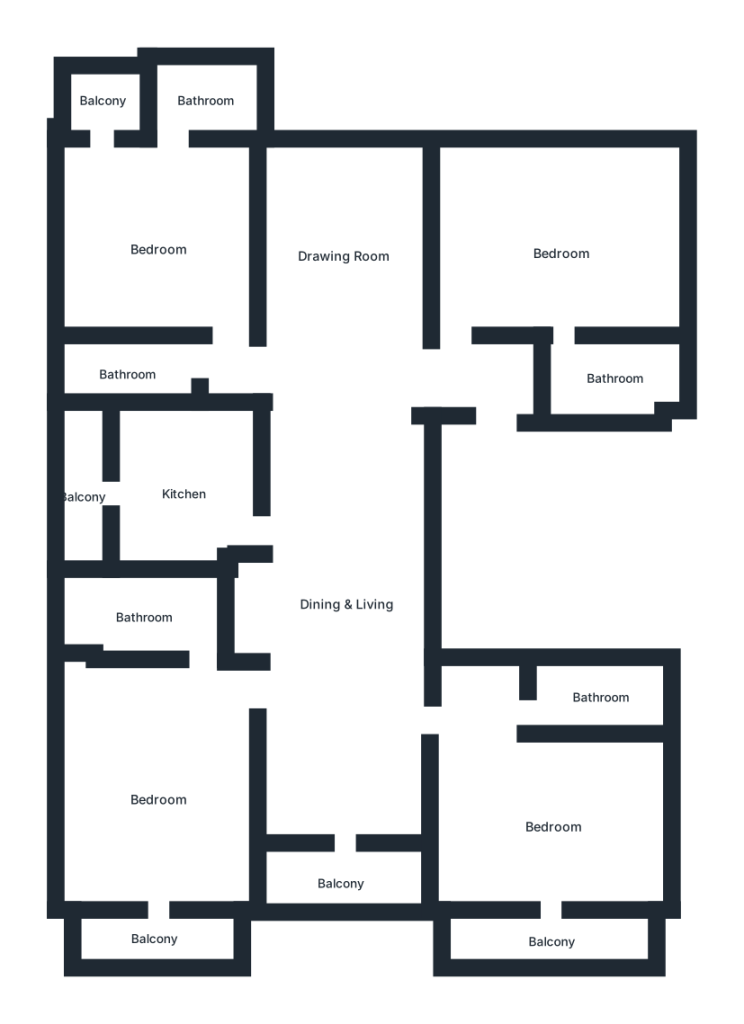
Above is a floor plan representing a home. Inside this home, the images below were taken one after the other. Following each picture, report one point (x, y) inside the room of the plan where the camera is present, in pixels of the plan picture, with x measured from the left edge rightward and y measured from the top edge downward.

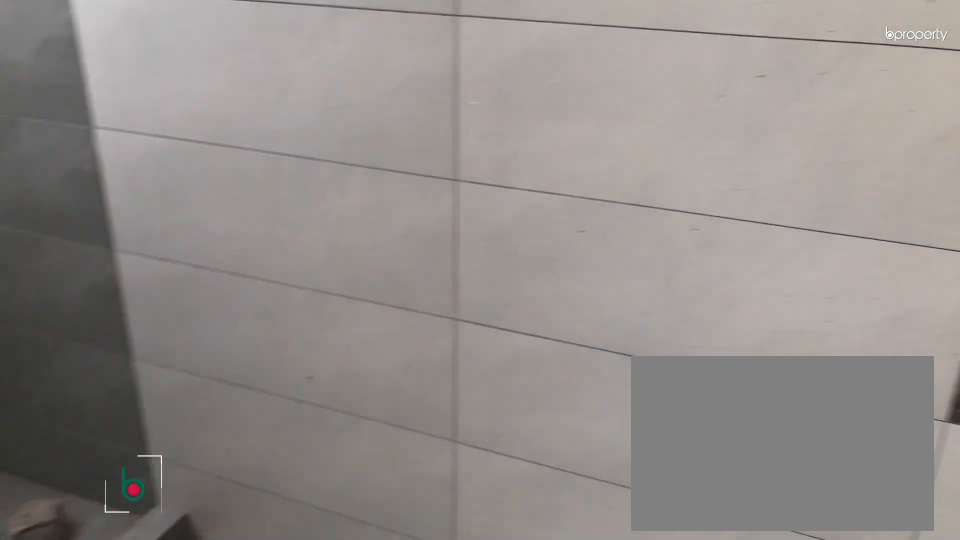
(146, 618)
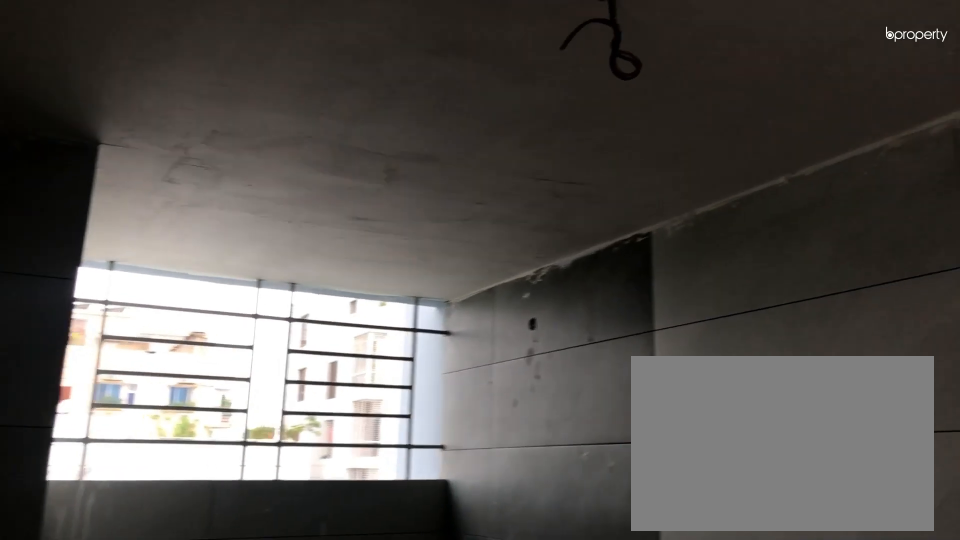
(146, 618)
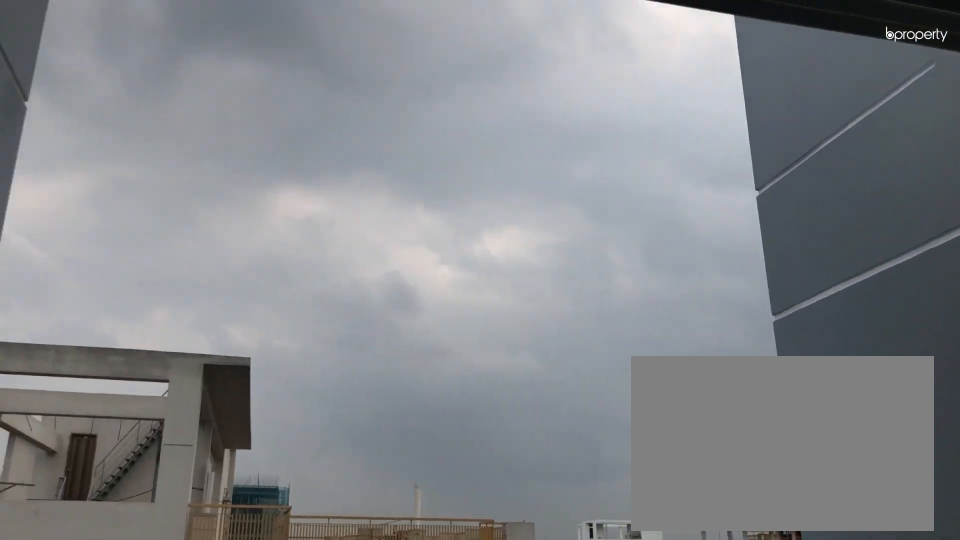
(343, 883)
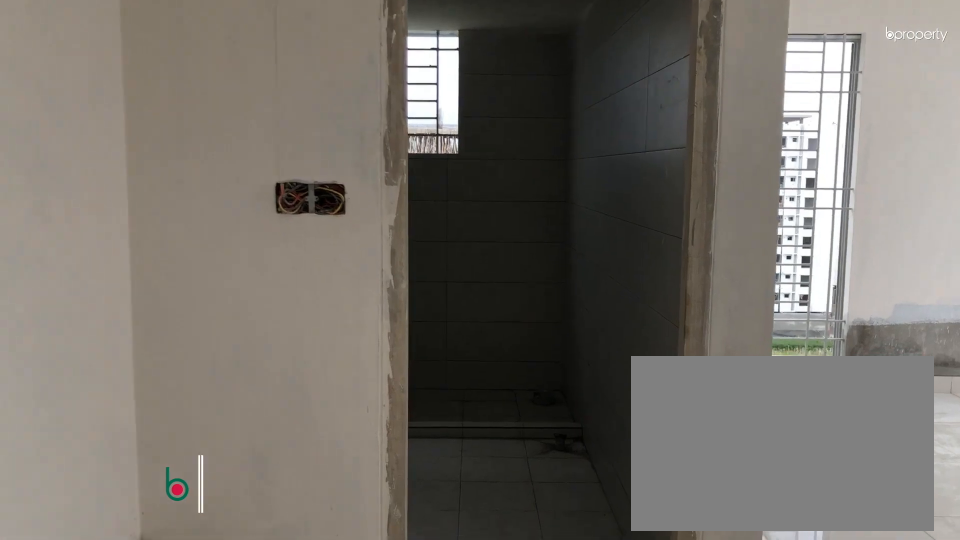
(555, 827)
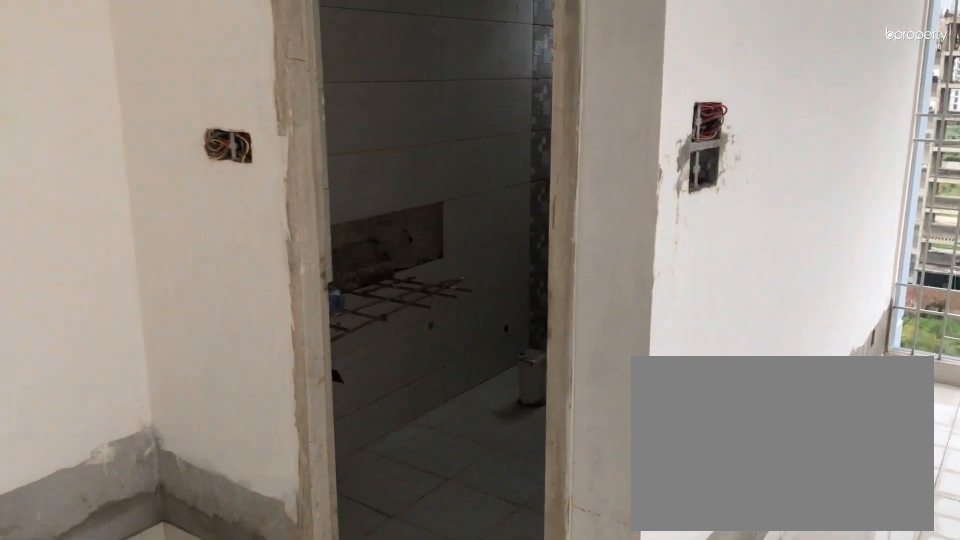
(555, 827)
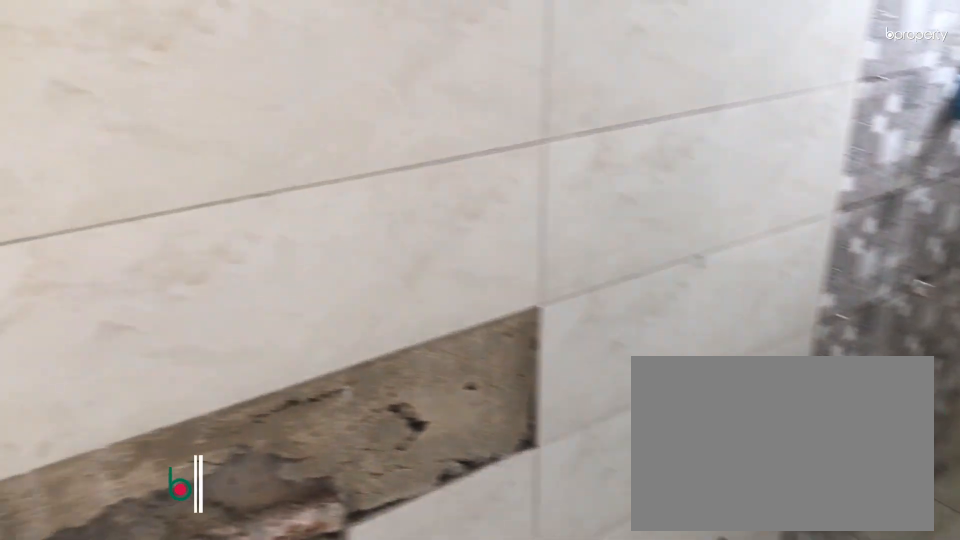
(600, 697)
